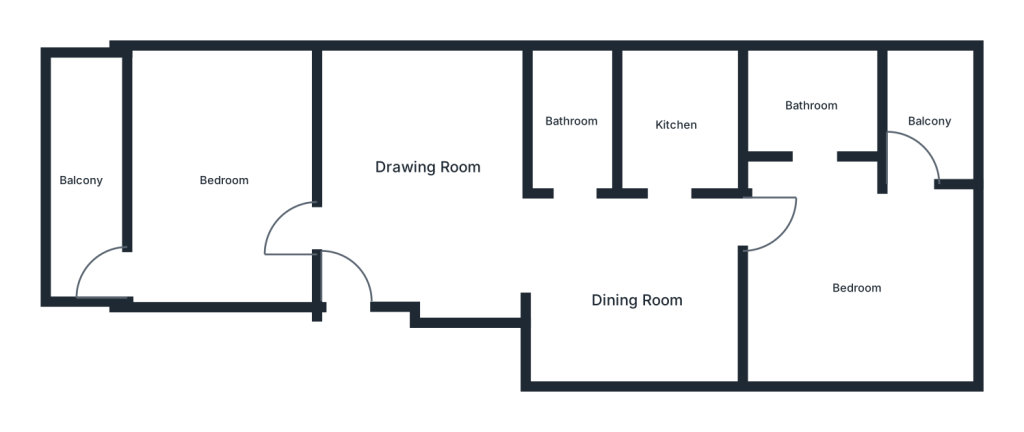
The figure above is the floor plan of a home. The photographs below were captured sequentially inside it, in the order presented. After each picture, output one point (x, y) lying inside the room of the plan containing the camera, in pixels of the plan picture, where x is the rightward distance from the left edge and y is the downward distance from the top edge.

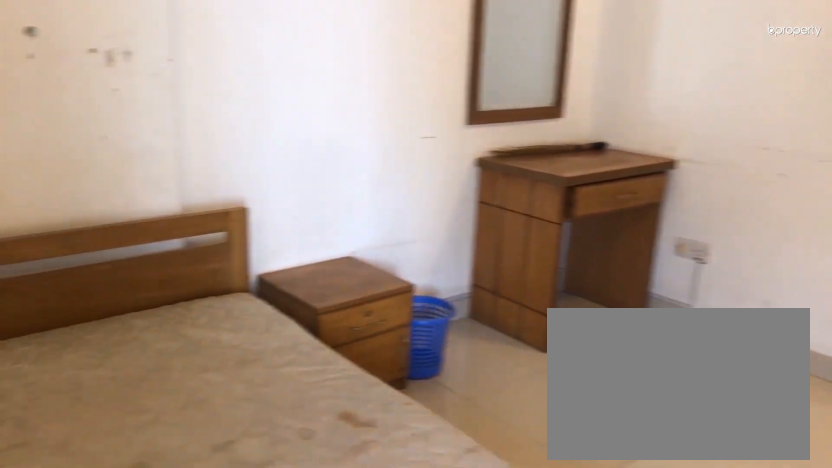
(856, 285)
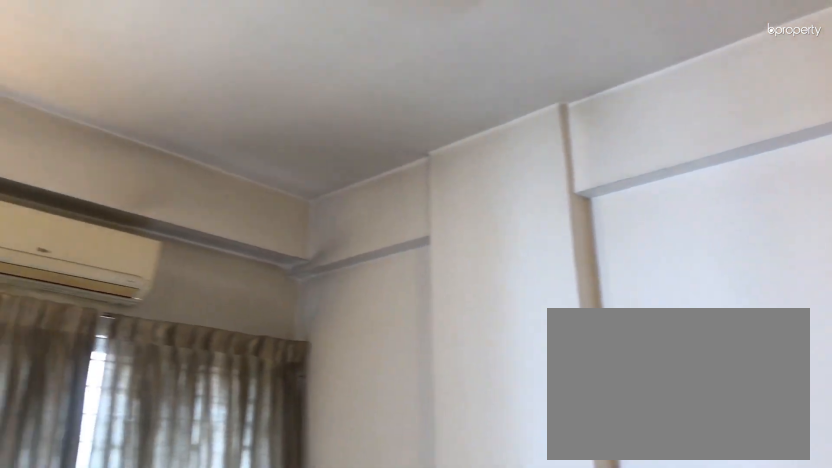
(857, 286)
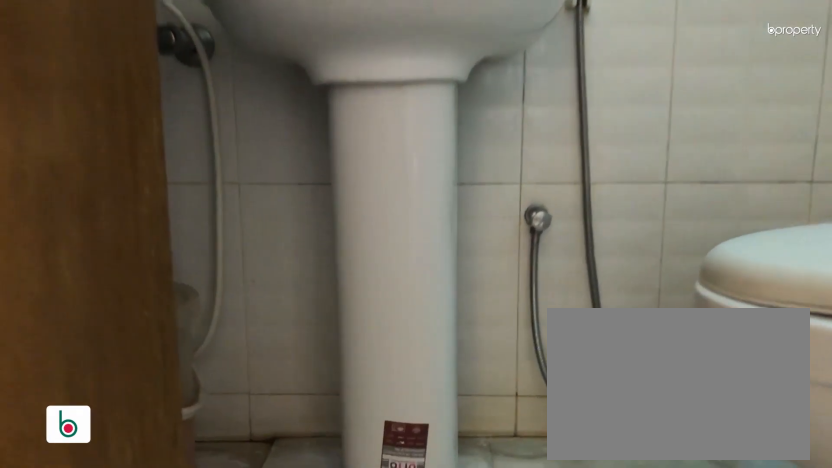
(809, 103)
